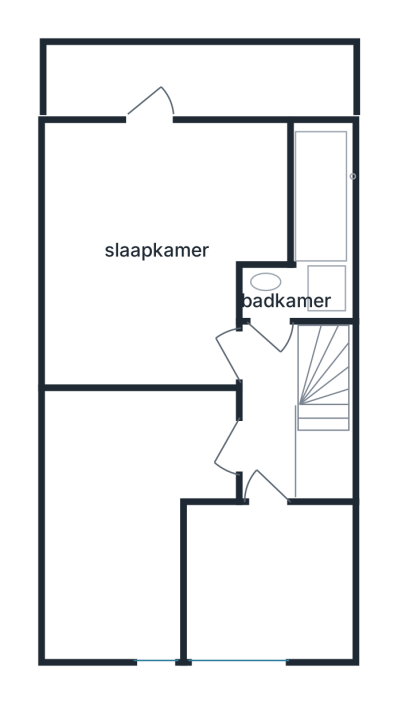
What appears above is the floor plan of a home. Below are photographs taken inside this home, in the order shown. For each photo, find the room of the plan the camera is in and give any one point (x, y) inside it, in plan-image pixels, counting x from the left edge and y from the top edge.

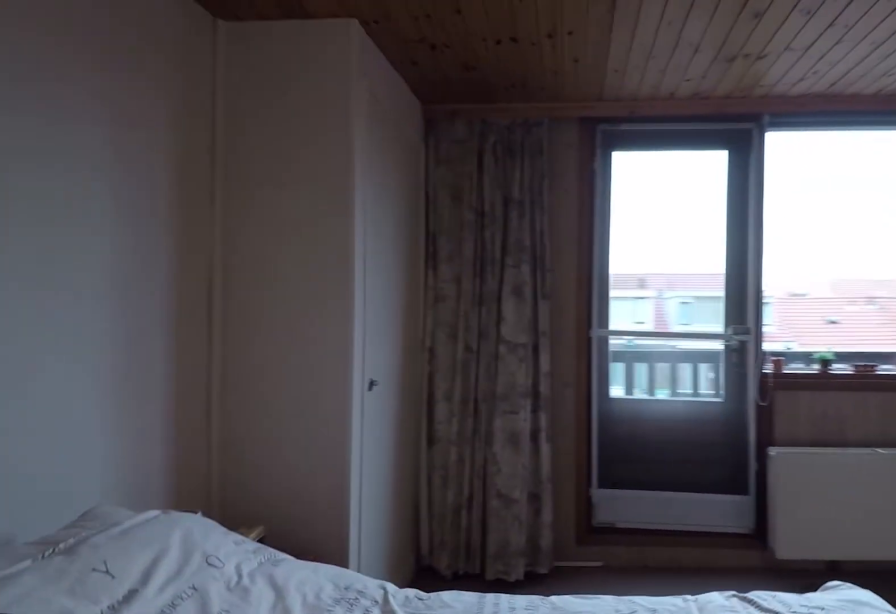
(50, 257)
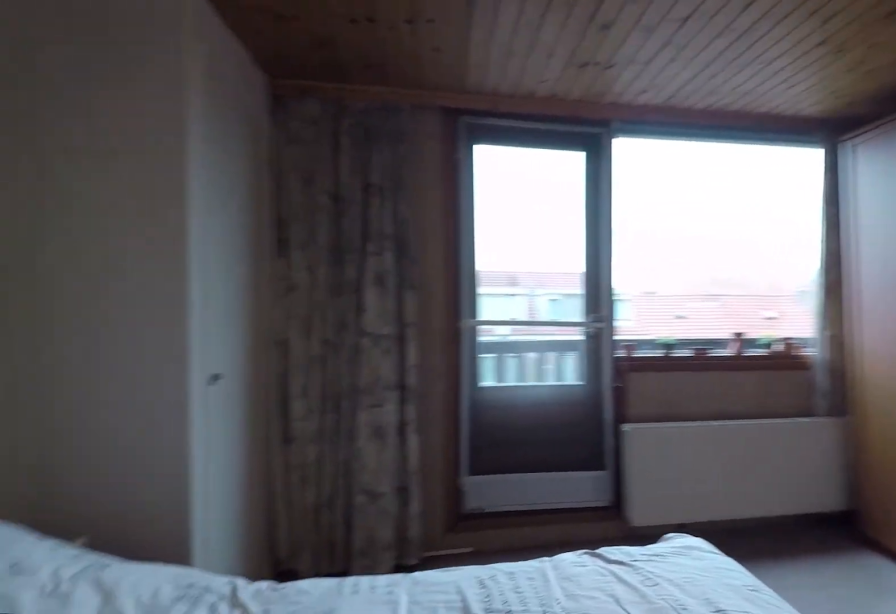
(50, 257)
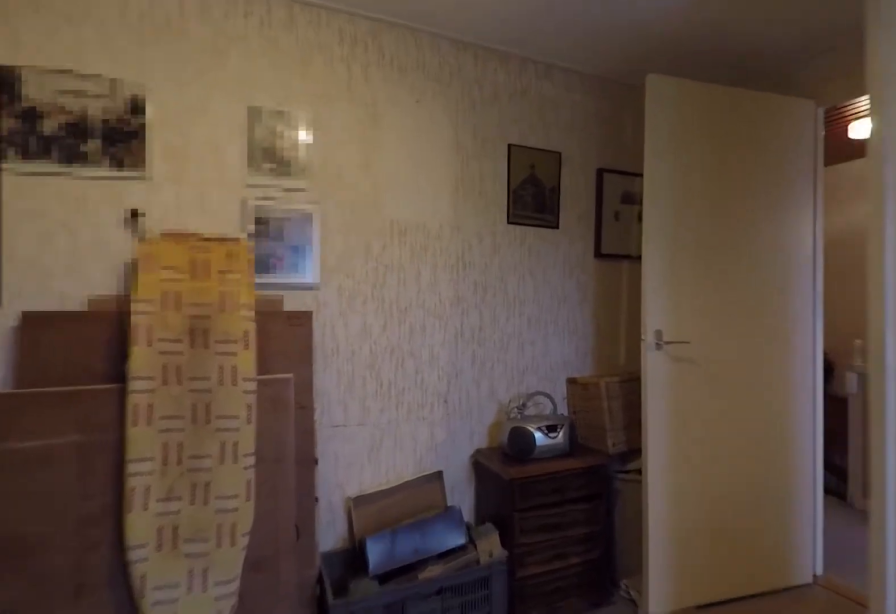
(131, 503)
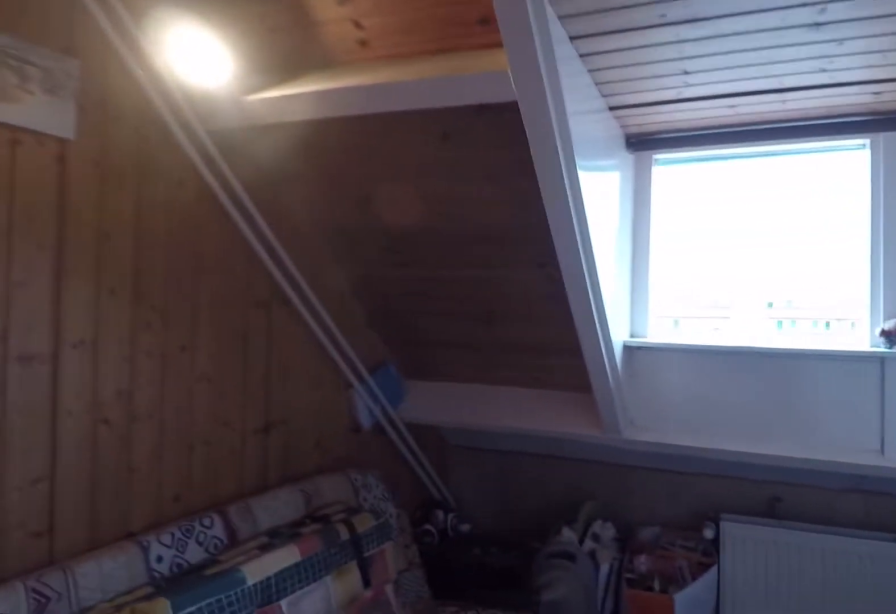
(264, 575)
